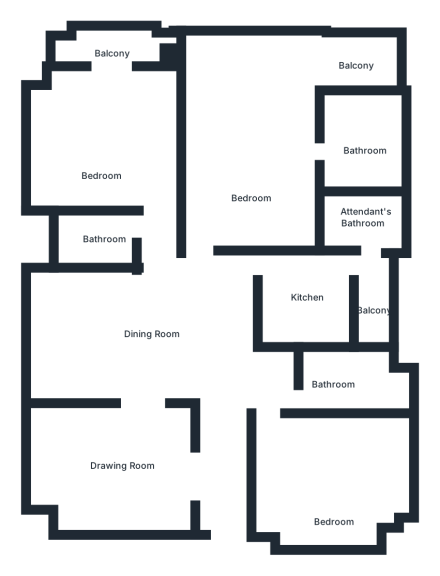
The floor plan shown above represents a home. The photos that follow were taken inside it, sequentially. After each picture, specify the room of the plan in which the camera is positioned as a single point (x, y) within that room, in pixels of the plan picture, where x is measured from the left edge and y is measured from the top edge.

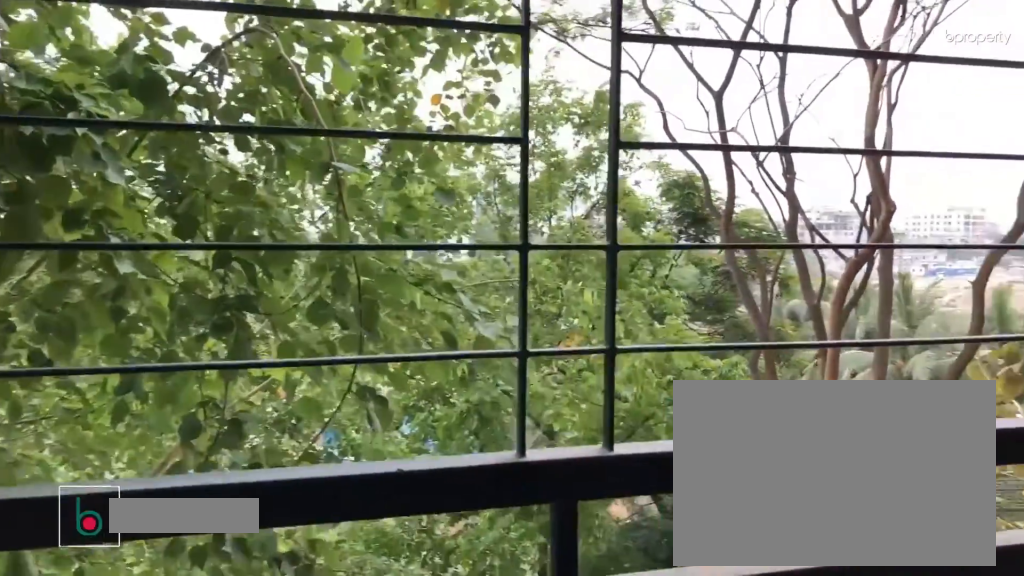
(113, 45)
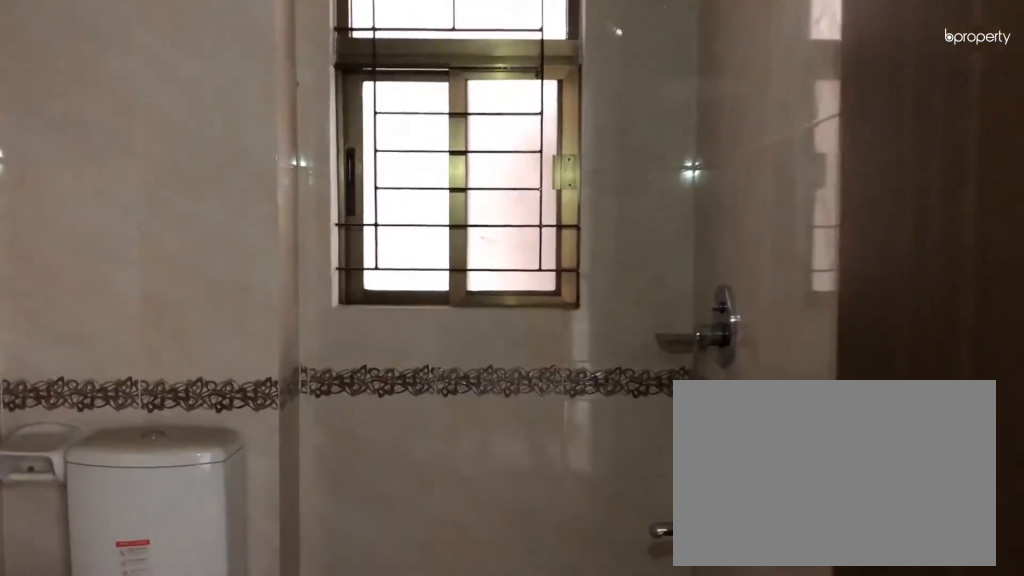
(105, 241)
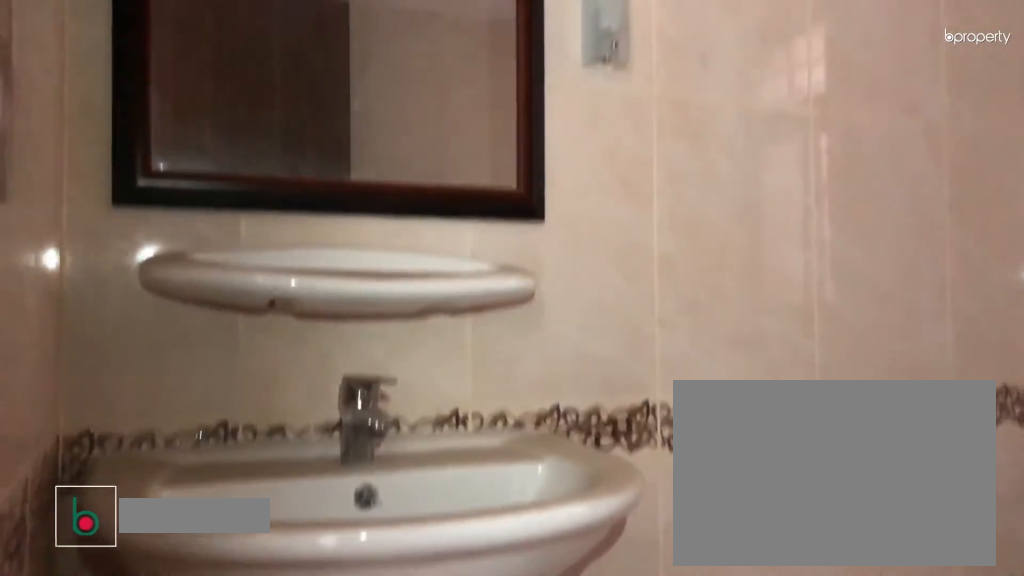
(105, 241)
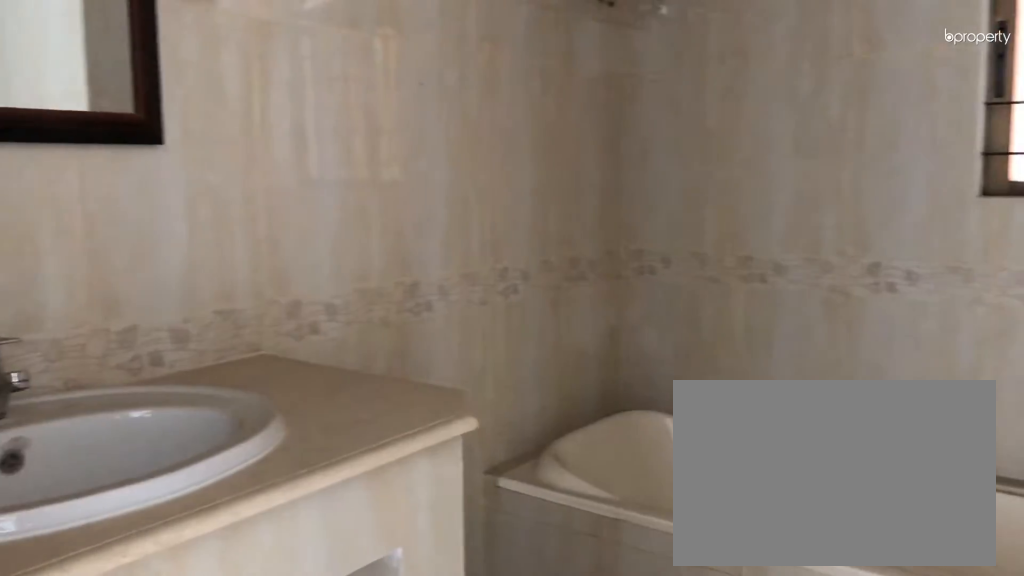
(366, 158)
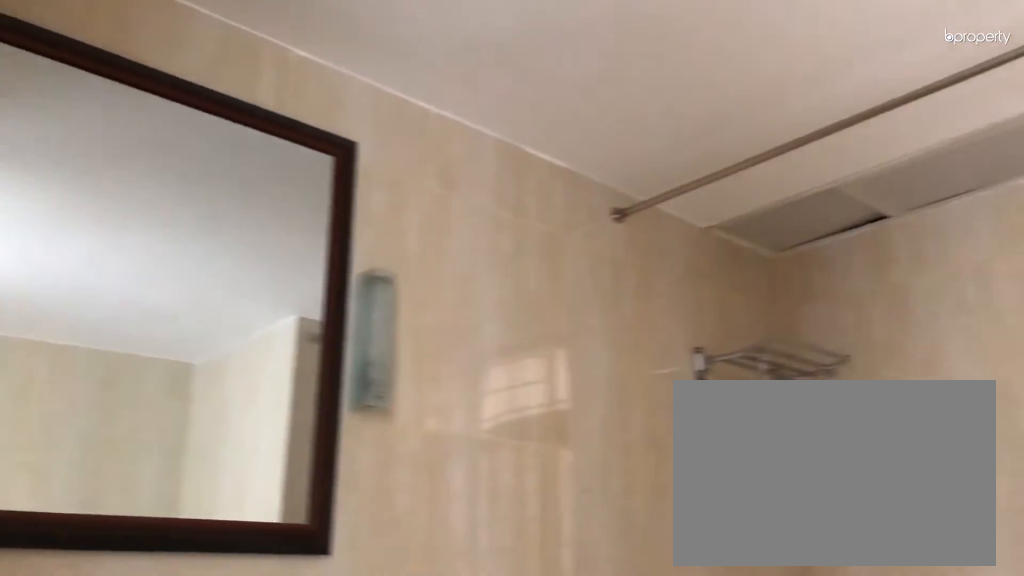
(366, 158)
